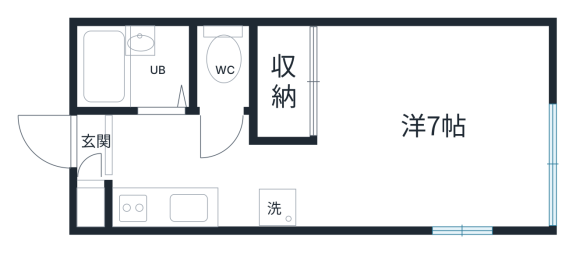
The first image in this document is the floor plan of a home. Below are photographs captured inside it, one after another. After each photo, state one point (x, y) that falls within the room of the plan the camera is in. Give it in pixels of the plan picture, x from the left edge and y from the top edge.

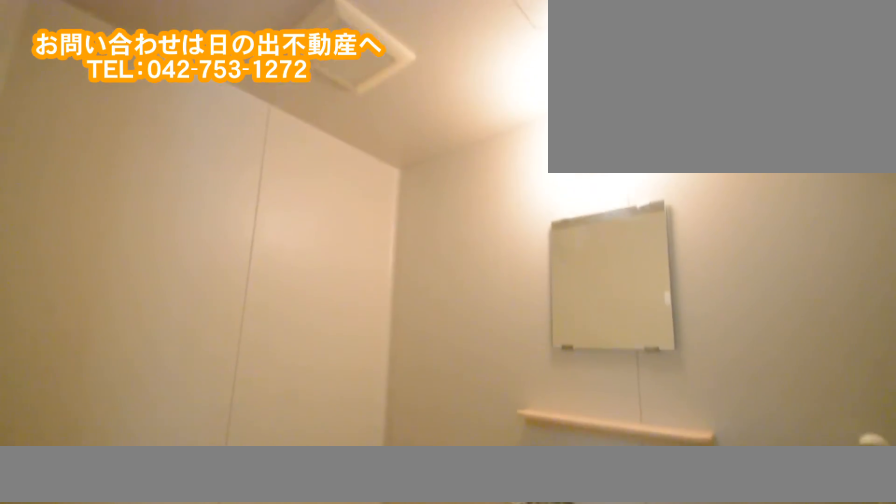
(128, 75)
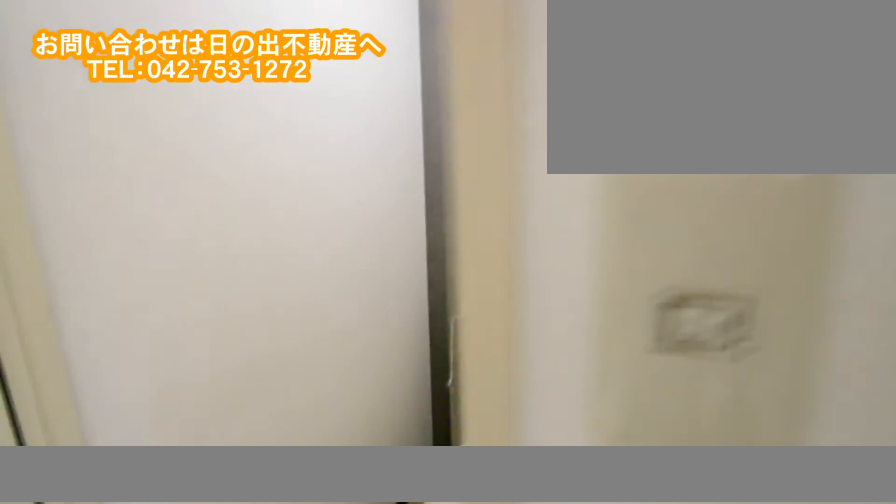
(217, 72)
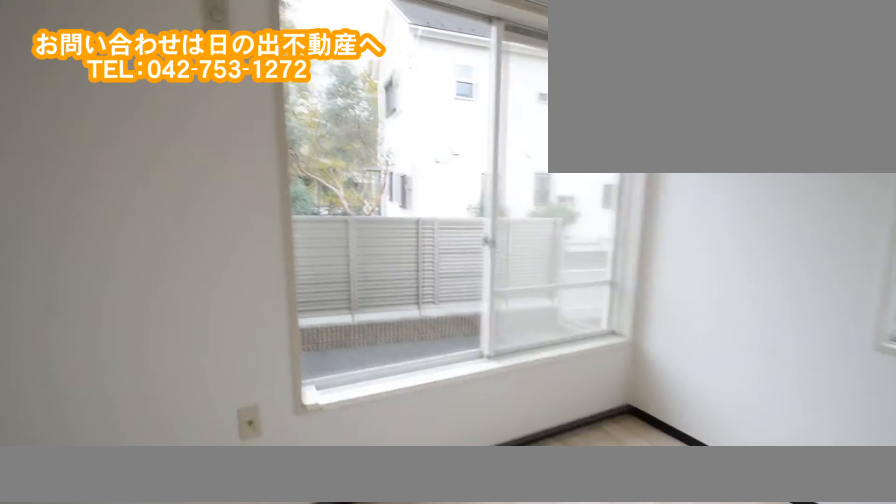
(440, 80)
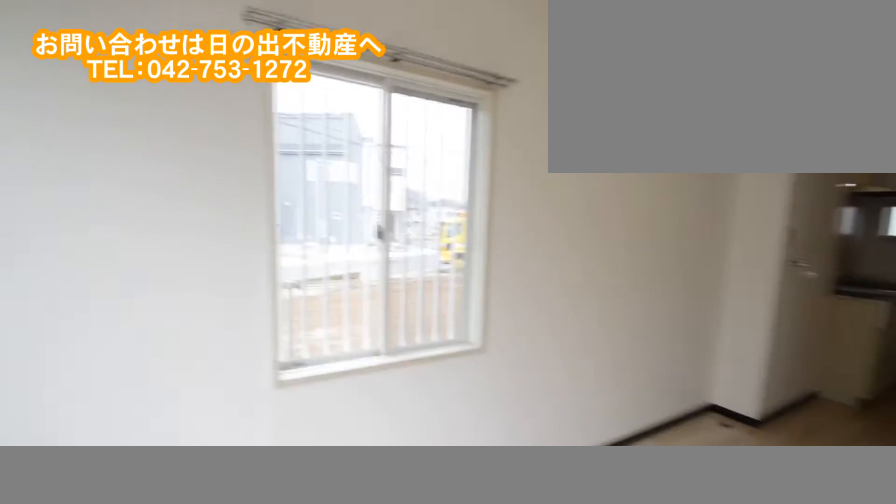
(441, 81)
